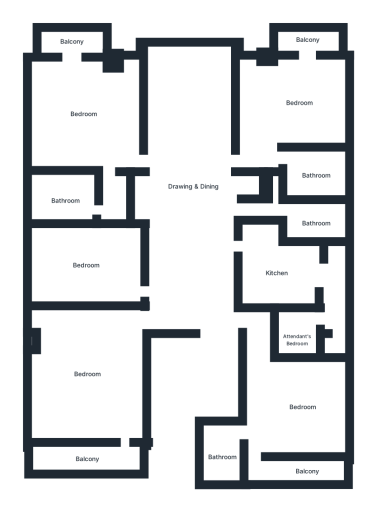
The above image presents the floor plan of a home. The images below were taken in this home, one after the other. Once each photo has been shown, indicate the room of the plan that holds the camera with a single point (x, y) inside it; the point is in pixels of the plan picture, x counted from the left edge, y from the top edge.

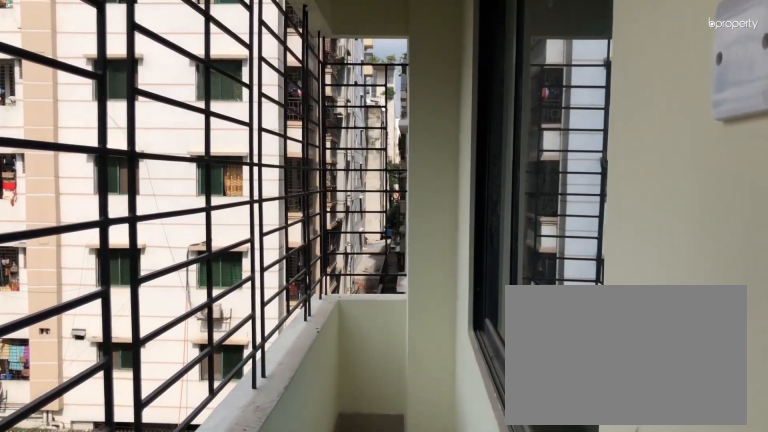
(84, 455)
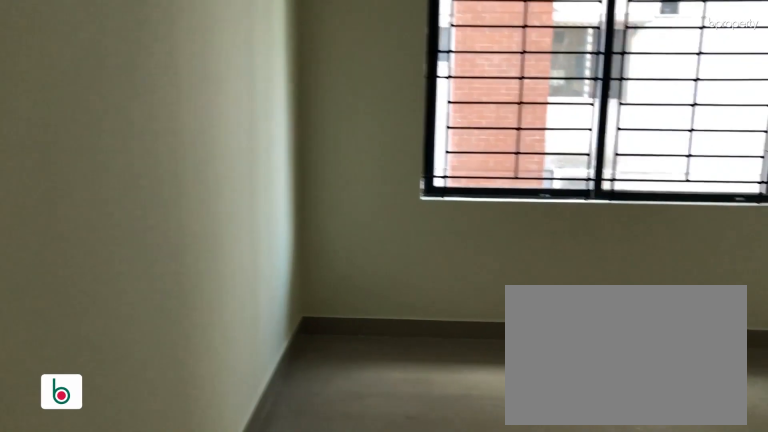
(84, 265)
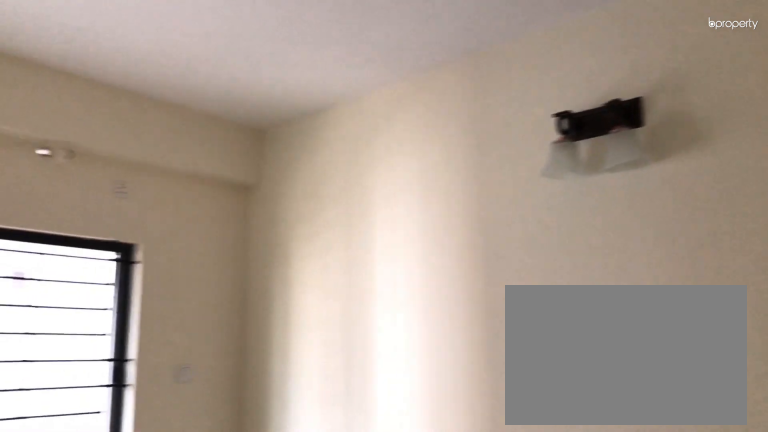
(84, 265)
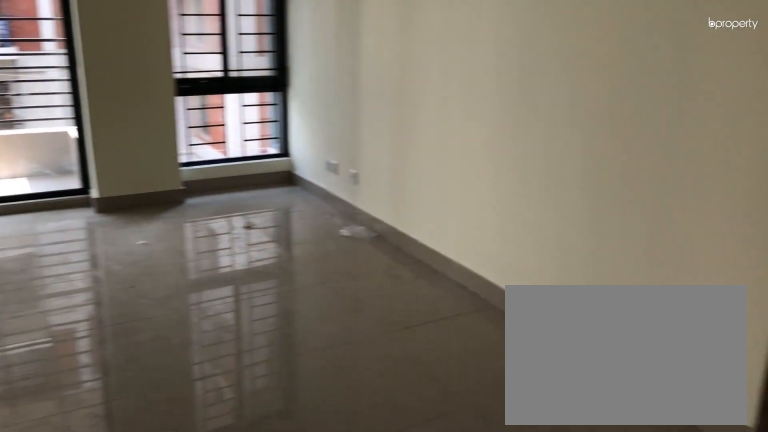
(81, 110)
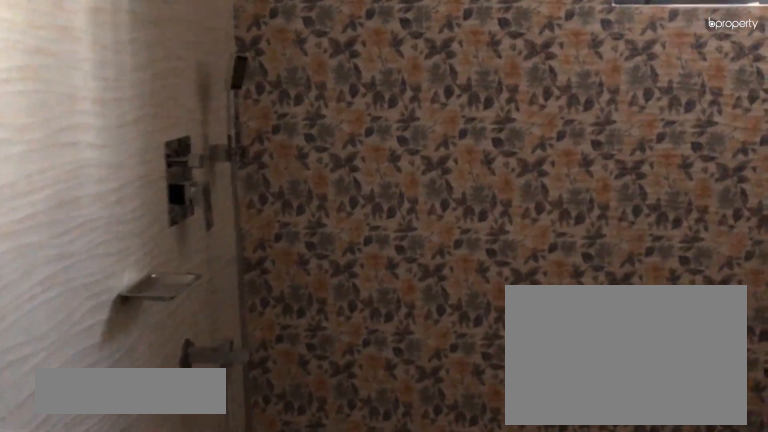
(65, 197)
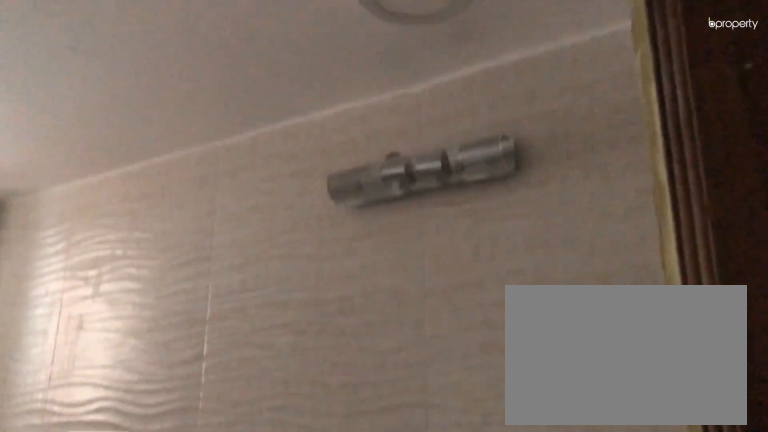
(65, 197)
